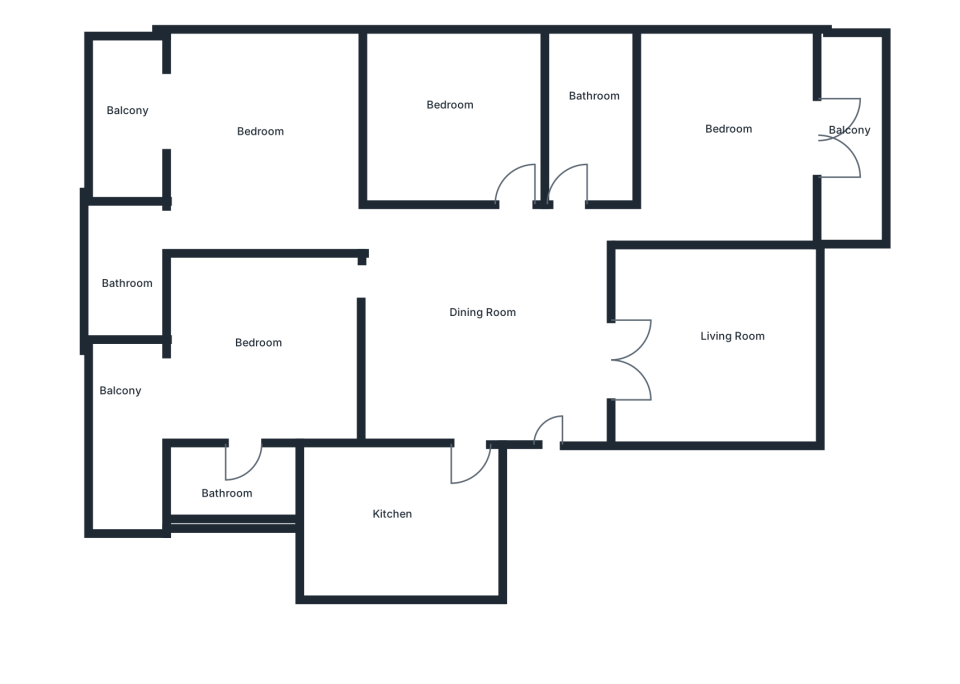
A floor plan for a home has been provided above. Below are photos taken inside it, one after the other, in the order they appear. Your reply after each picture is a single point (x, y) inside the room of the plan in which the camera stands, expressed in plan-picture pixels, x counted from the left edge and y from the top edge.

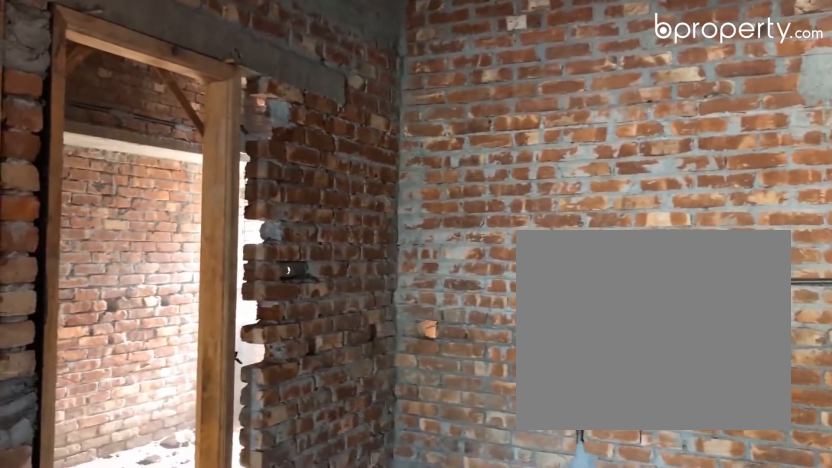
(483, 330)
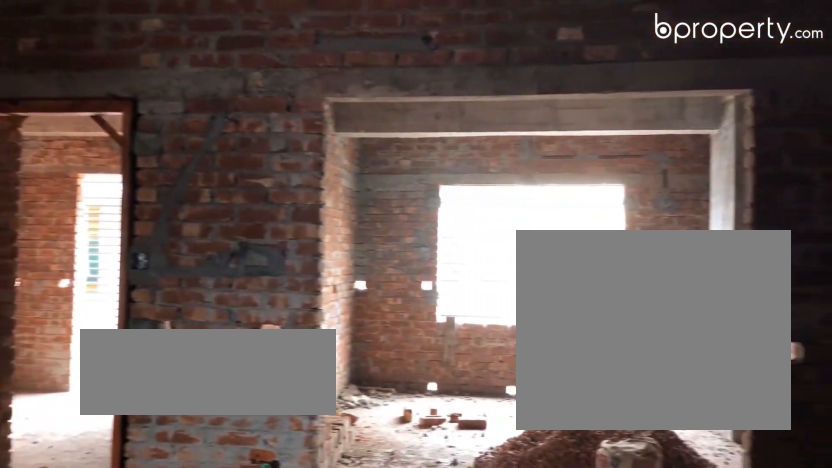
(483, 329)
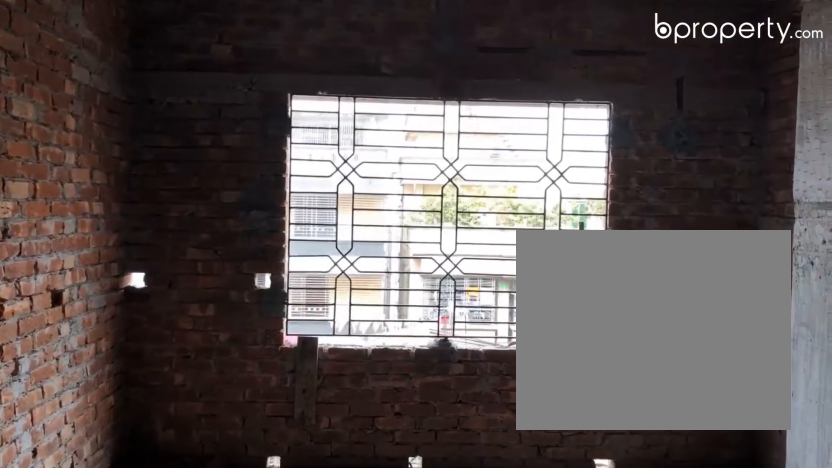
(739, 360)
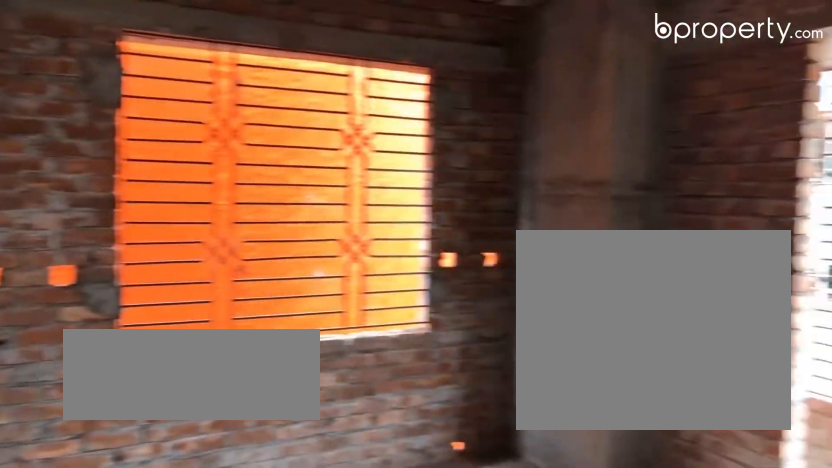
(731, 154)
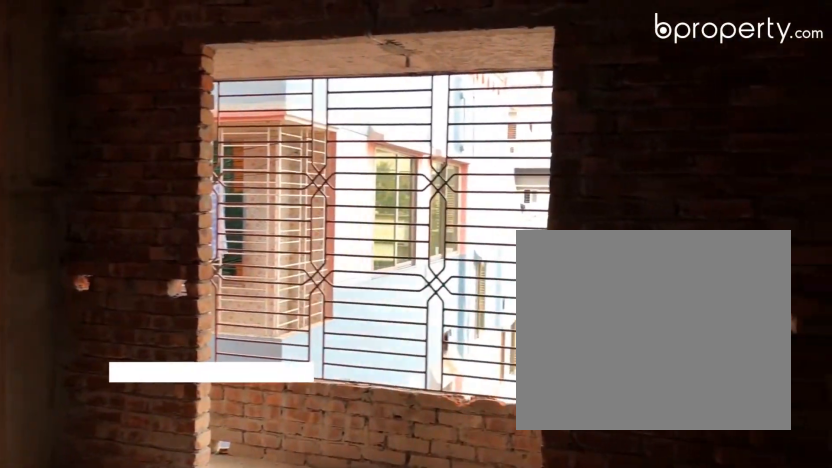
(731, 154)
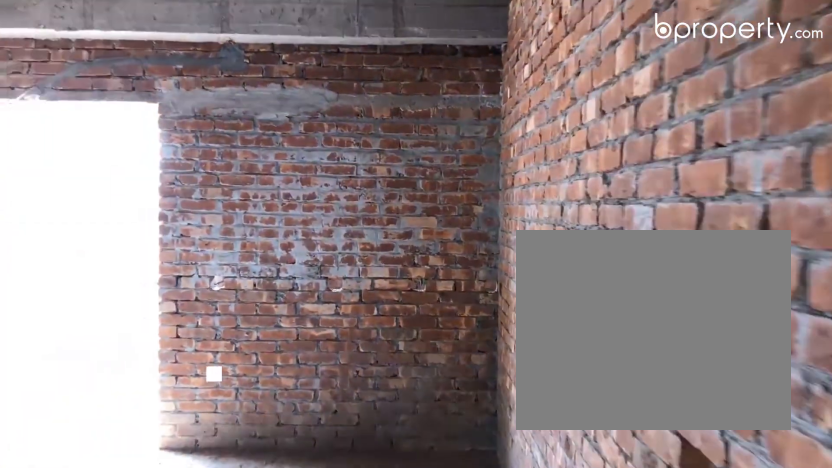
(255, 329)
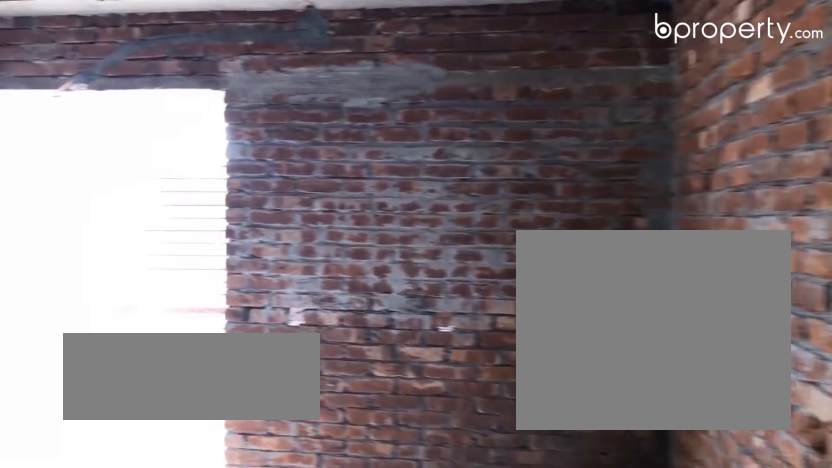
(255, 329)
